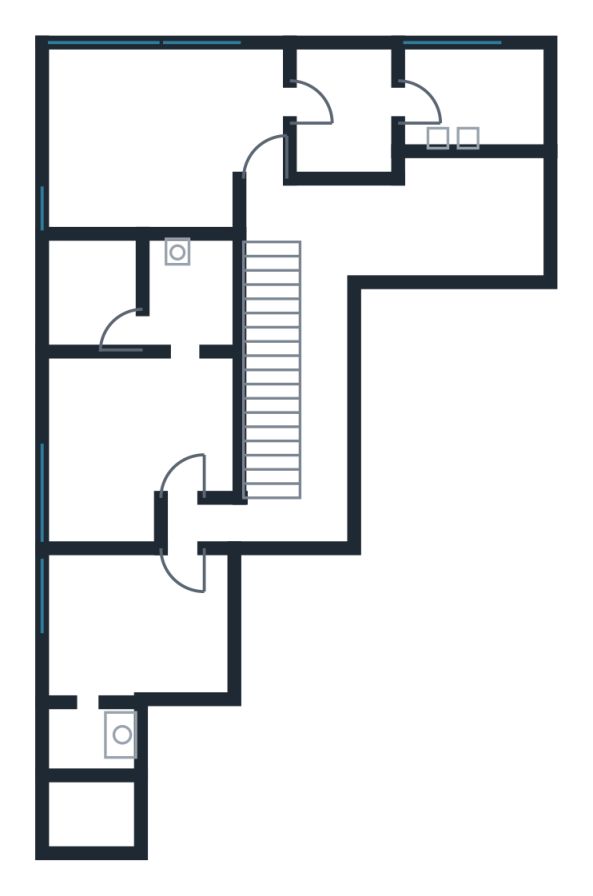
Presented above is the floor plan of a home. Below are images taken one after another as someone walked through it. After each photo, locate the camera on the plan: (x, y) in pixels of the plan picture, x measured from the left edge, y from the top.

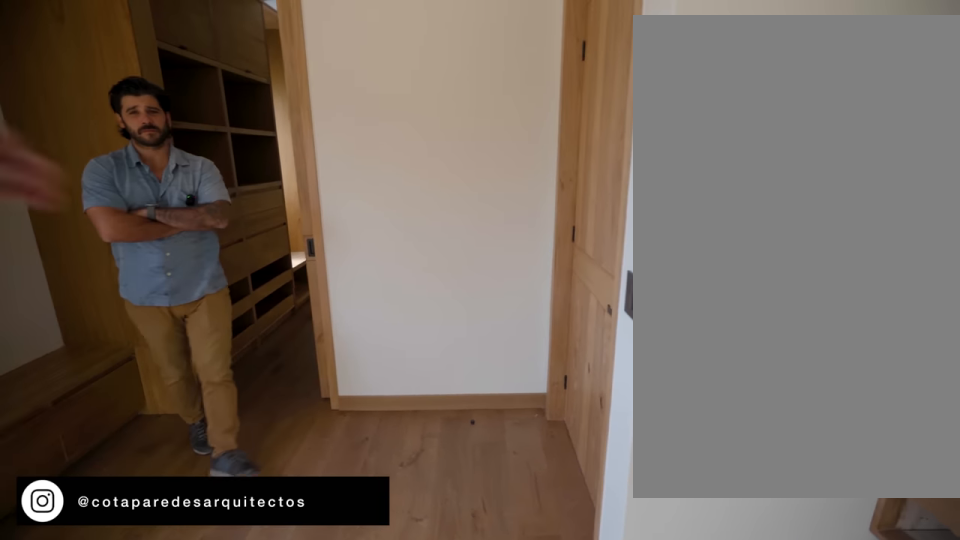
(193, 128)
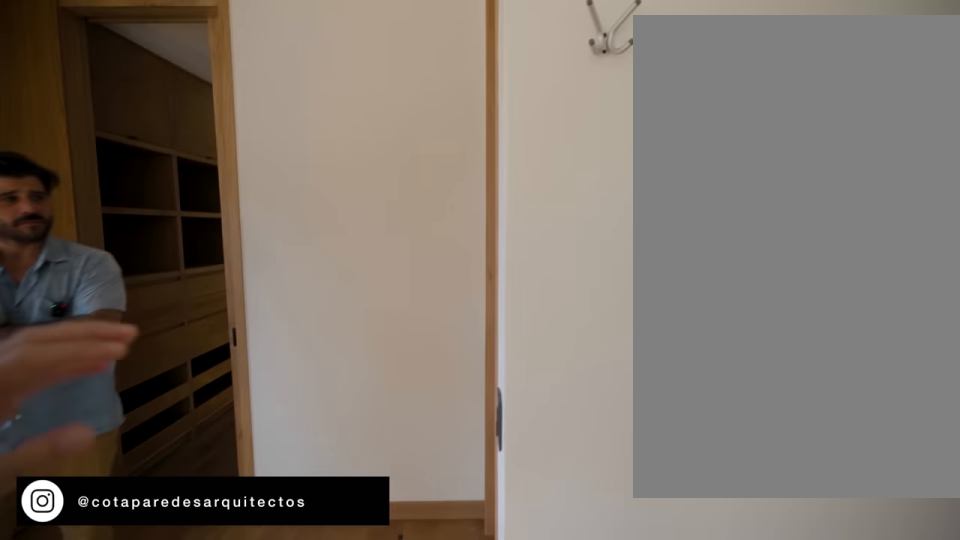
(174, 152)
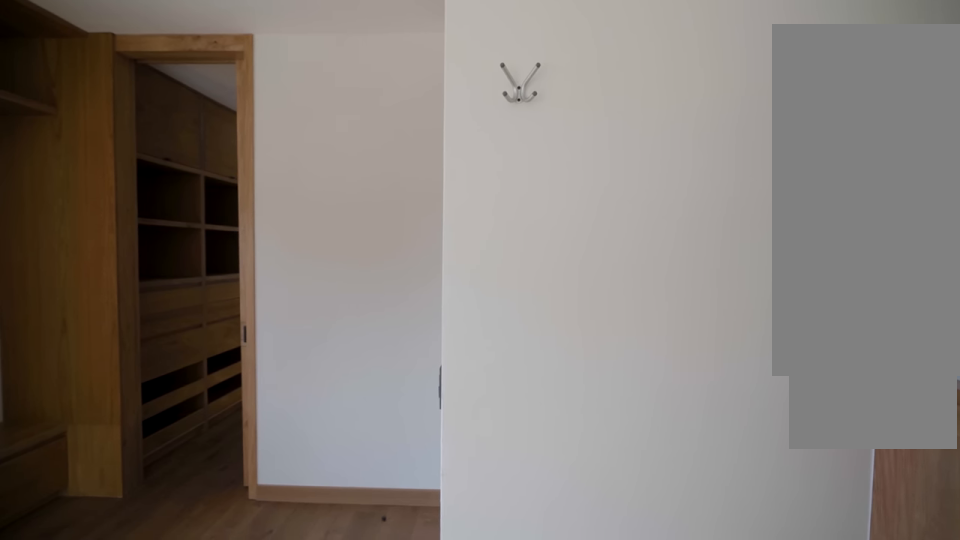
(159, 183)
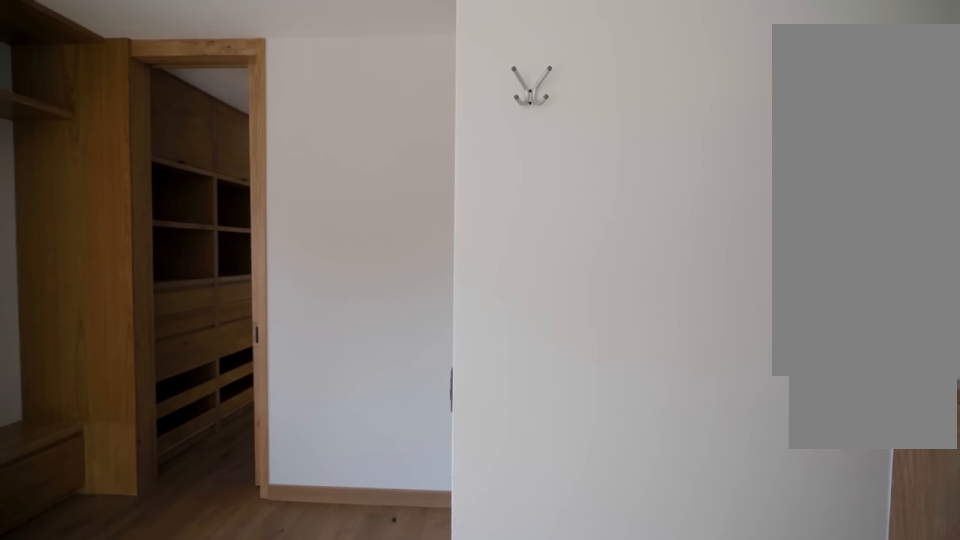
(159, 183)
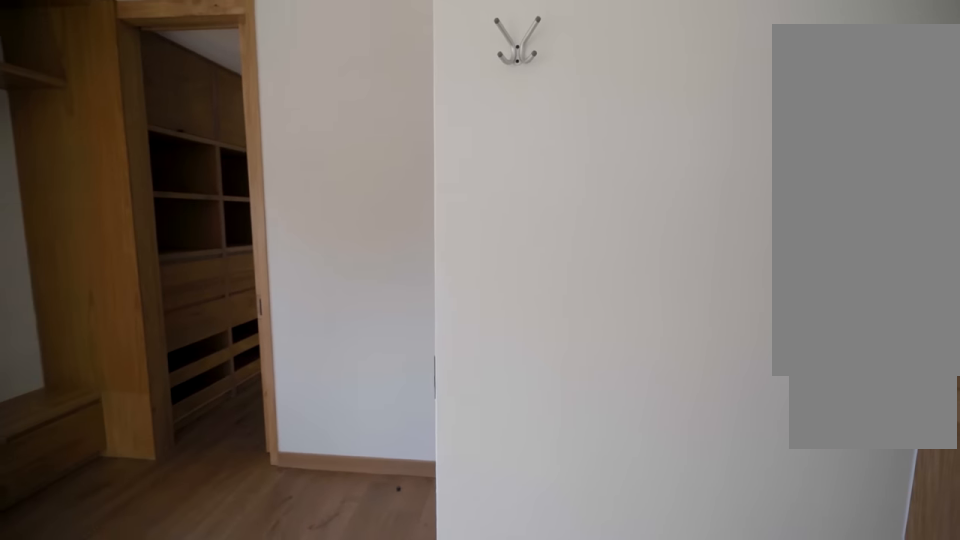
(181, 193)
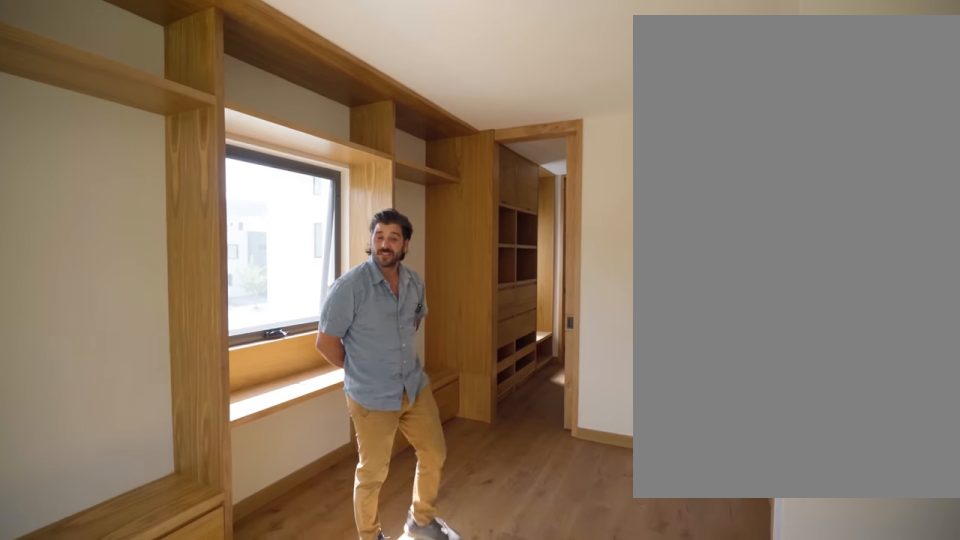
(154, 180)
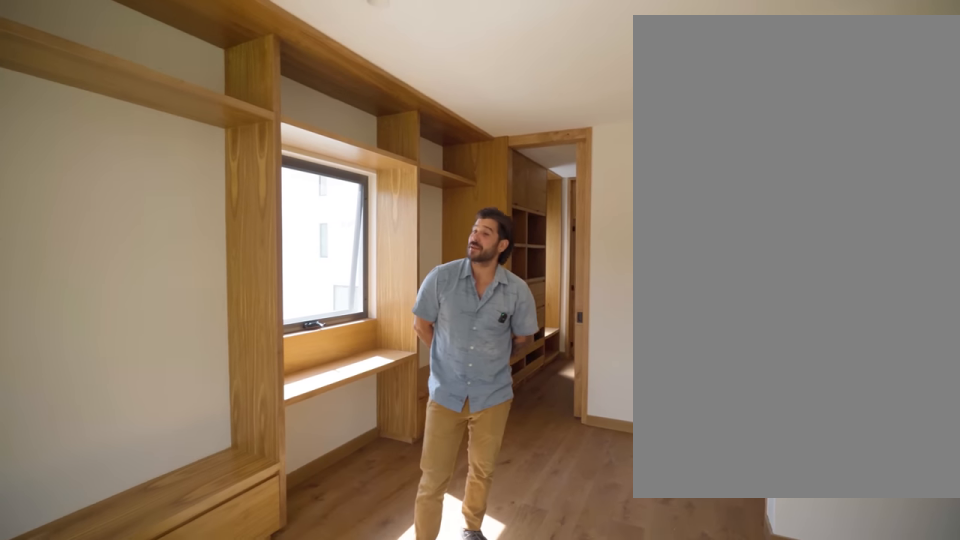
(154, 180)
